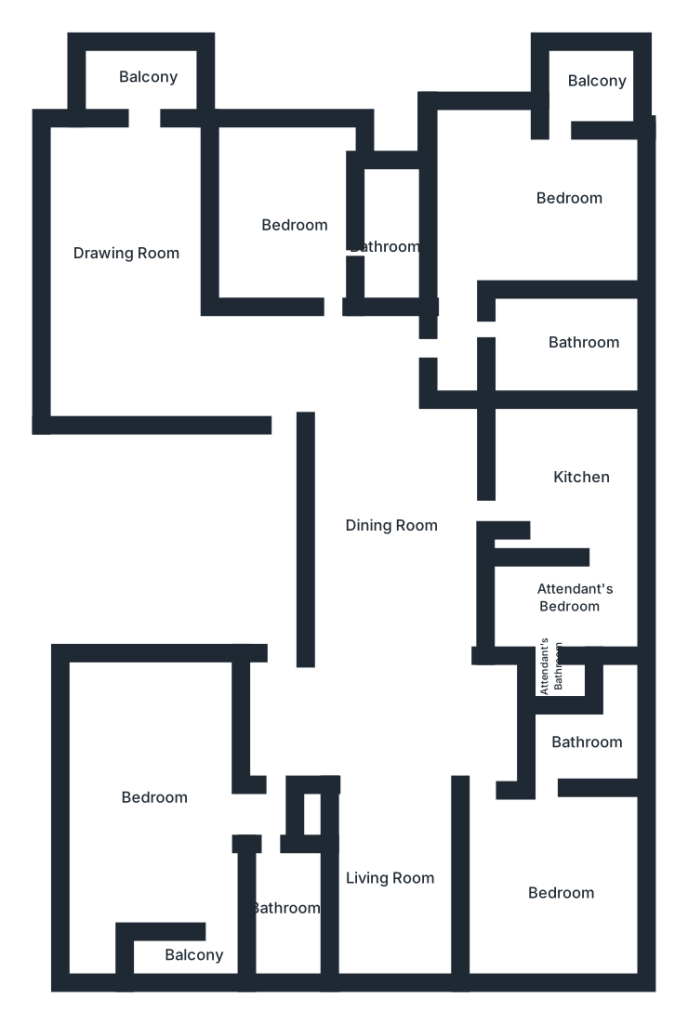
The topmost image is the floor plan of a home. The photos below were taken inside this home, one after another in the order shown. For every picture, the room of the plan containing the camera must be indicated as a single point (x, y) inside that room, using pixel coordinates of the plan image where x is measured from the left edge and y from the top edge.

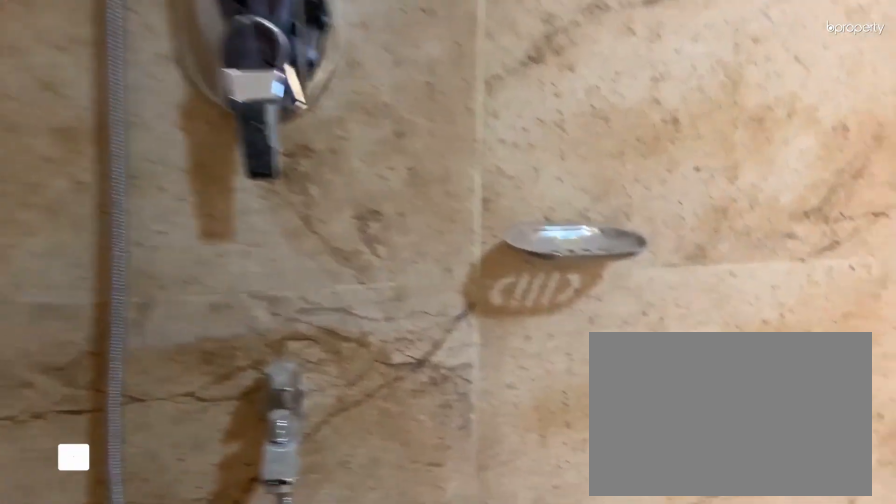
(554, 327)
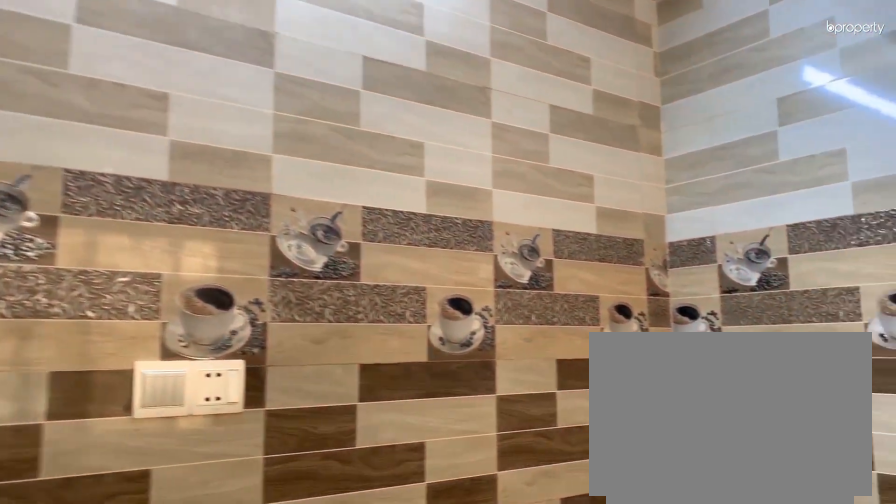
(537, 503)
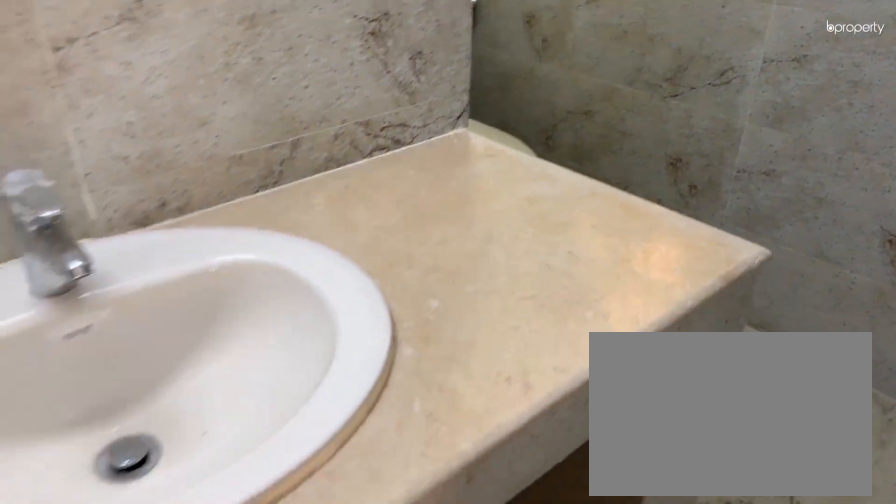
(584, 741)
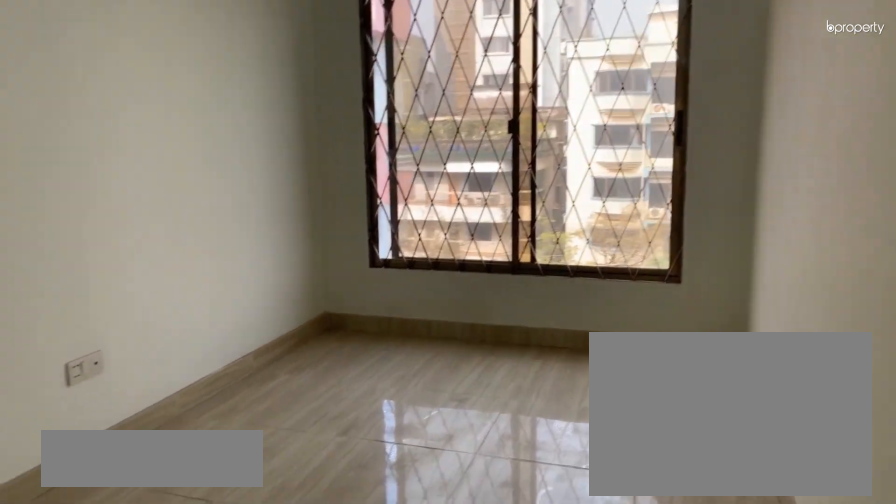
(383, 886)
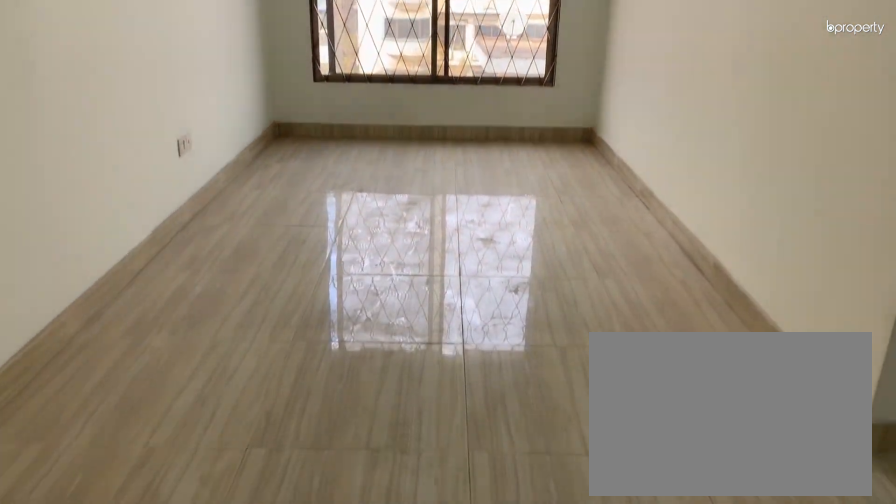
(381, 868)
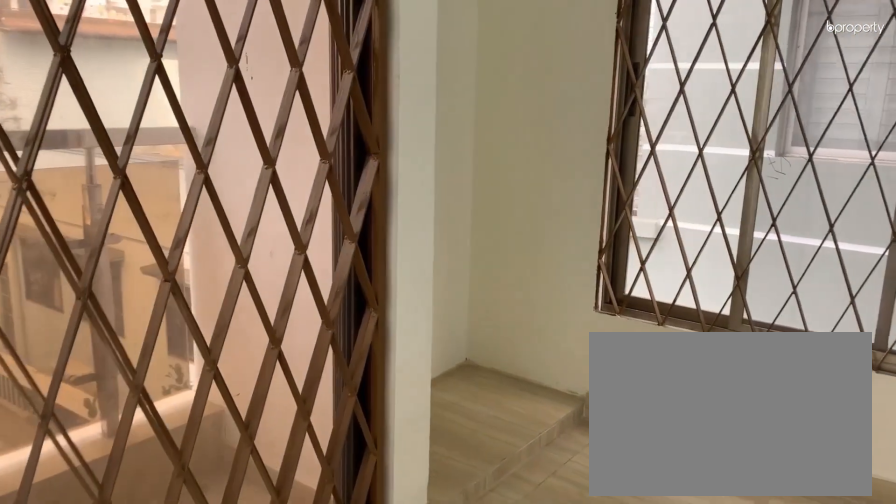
(146, 807)
